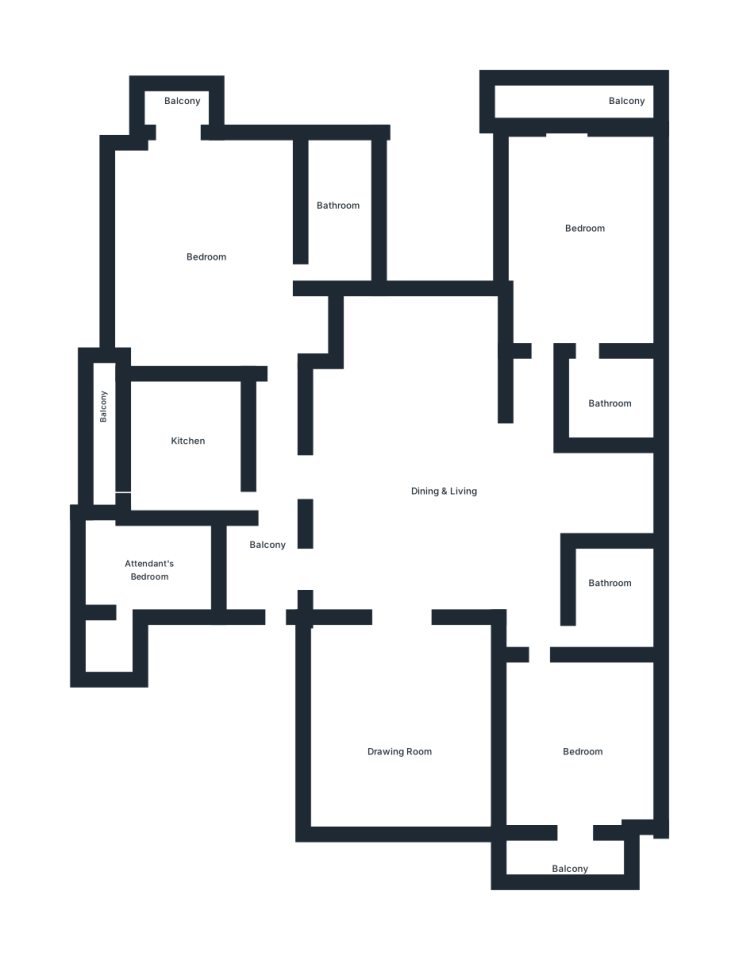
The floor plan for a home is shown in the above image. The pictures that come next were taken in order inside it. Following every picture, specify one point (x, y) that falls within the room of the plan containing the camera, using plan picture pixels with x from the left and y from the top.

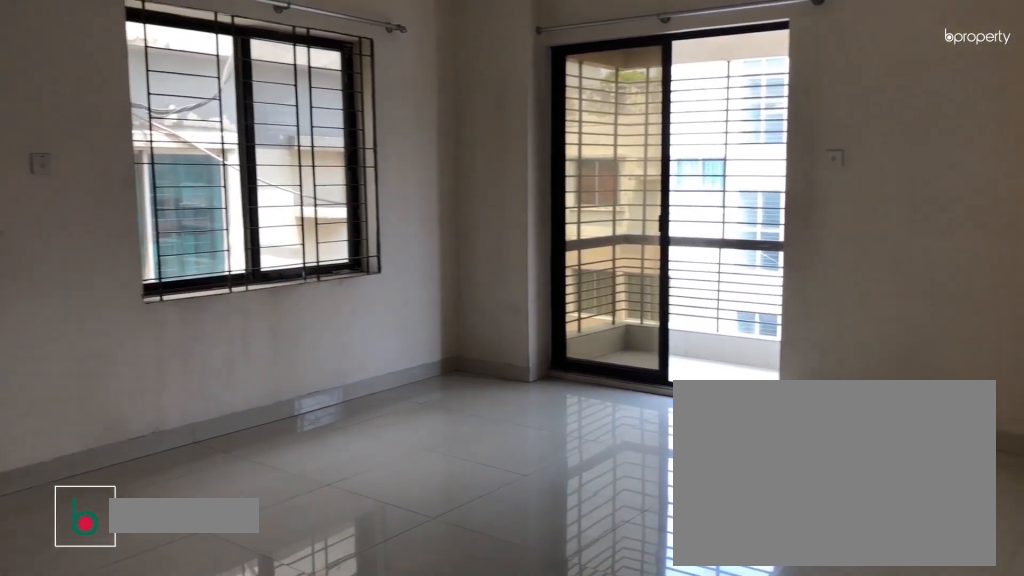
(208, 251)
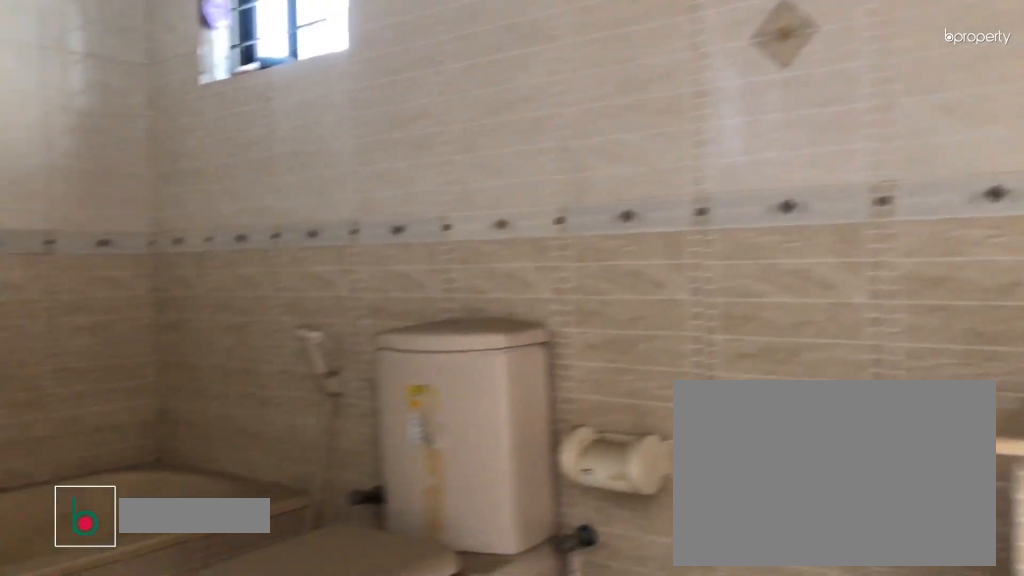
(337, 206)
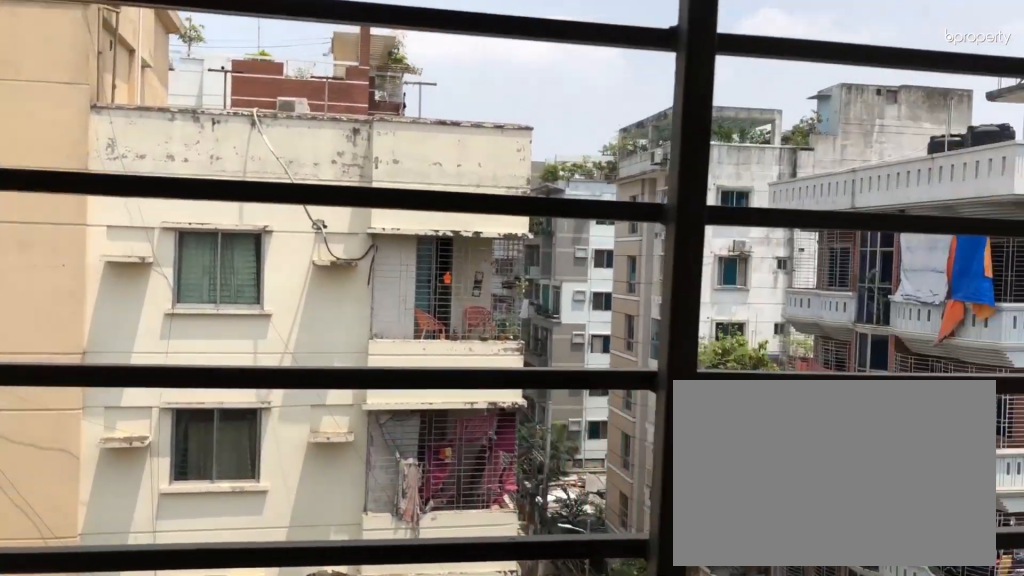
(175, 113)
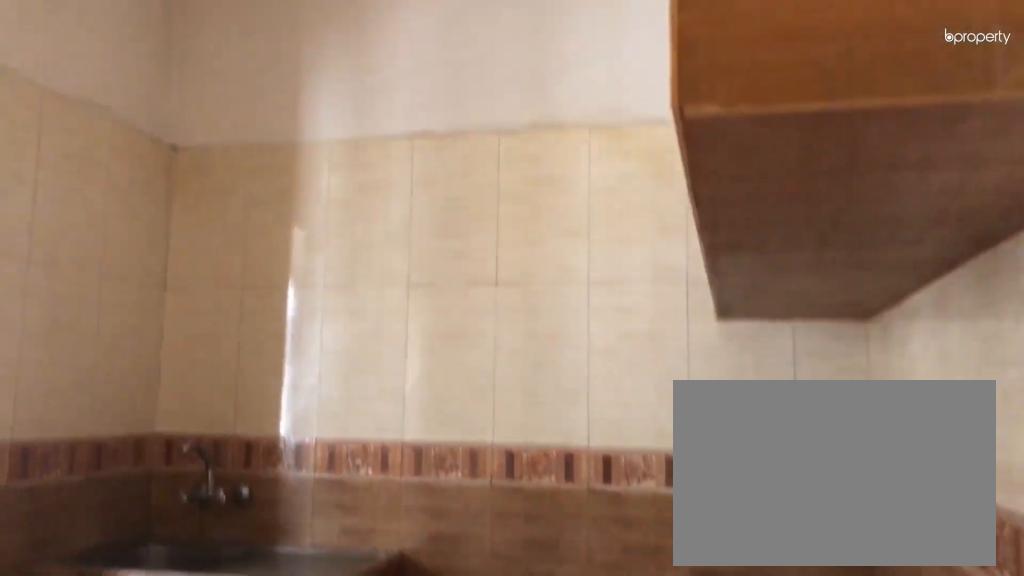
(187, 453)
